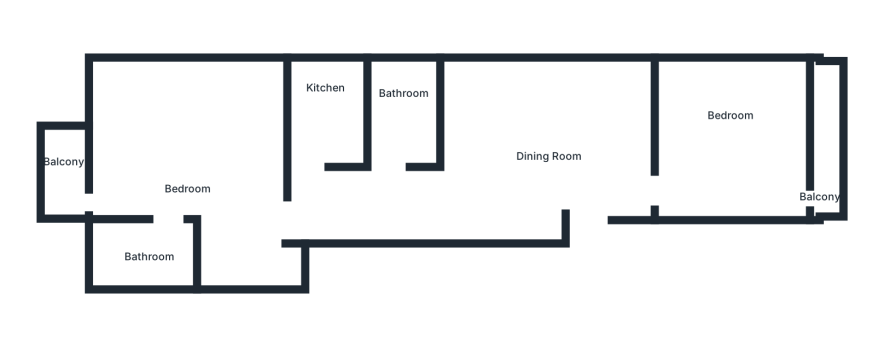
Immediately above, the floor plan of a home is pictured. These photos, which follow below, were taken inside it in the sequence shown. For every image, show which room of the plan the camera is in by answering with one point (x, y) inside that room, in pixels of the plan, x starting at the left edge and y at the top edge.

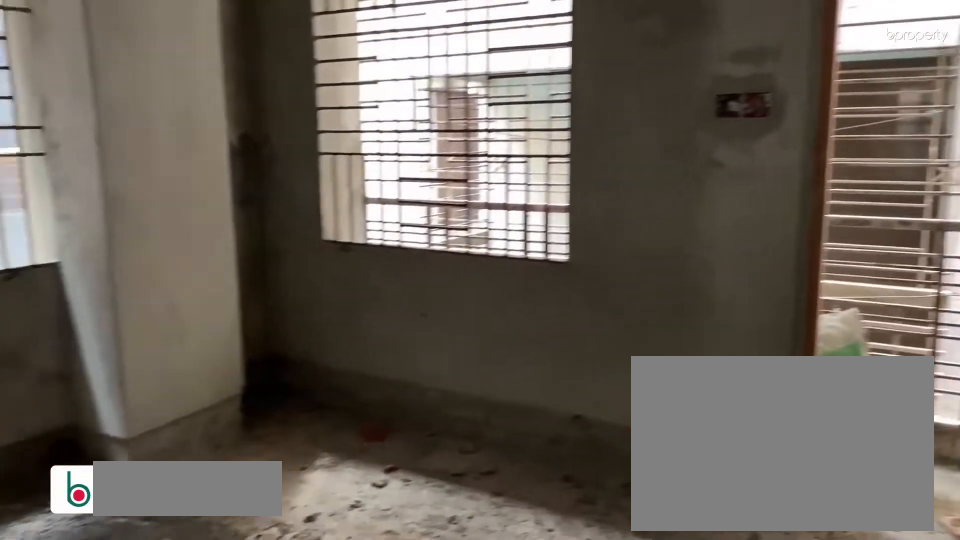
(735, 119)
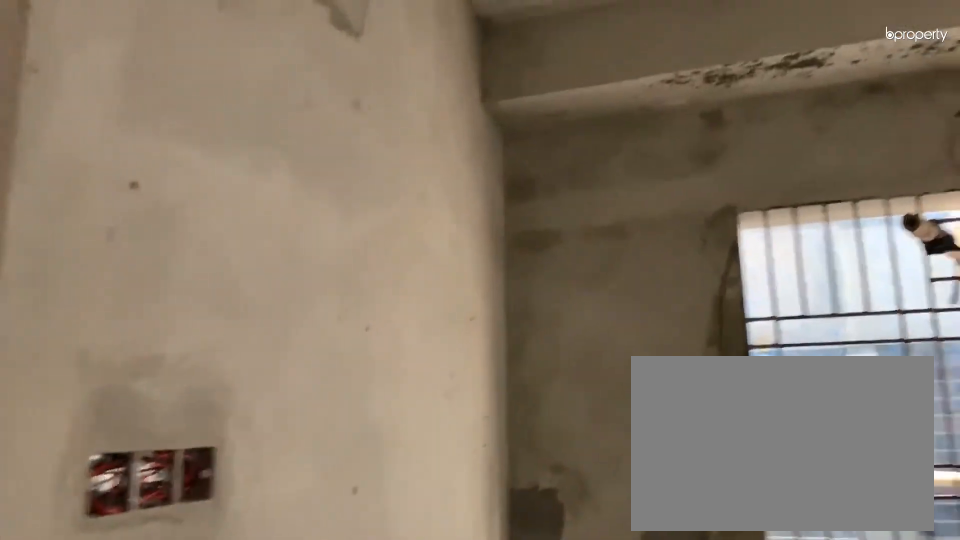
(735, 119)
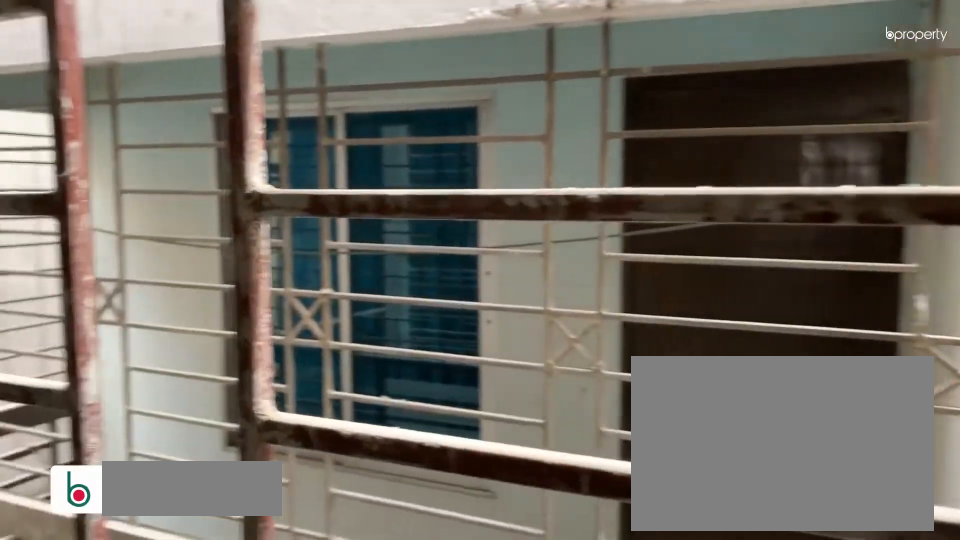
(823, 142)
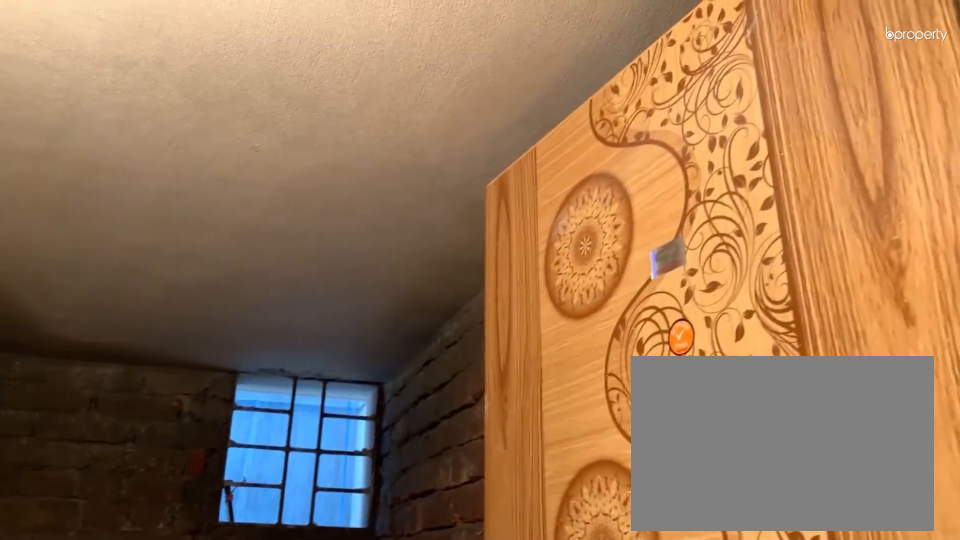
(410, 107)
